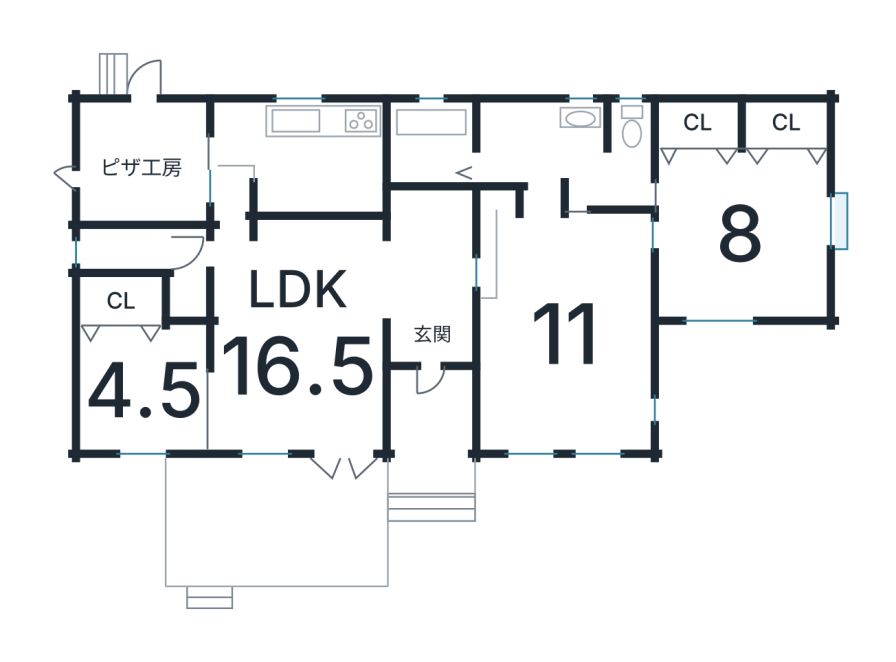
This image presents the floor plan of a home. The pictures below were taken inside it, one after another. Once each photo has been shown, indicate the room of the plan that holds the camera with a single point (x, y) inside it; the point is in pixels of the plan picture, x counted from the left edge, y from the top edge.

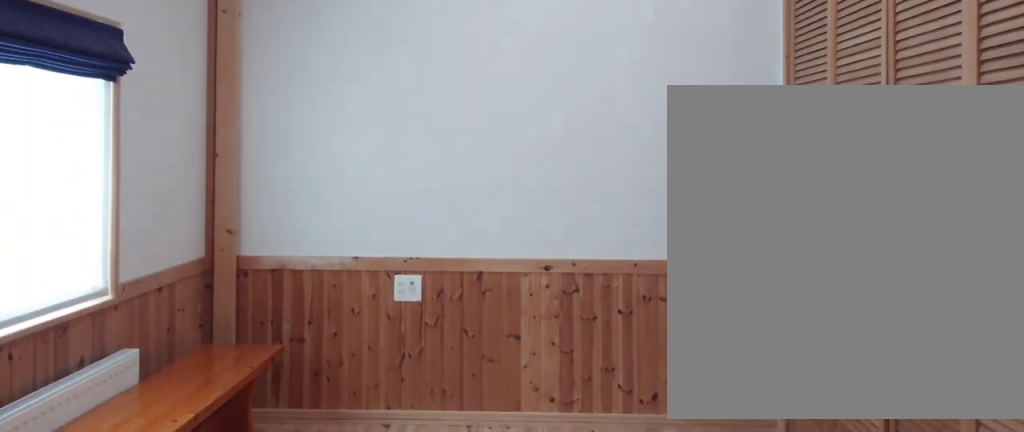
(134, 396)
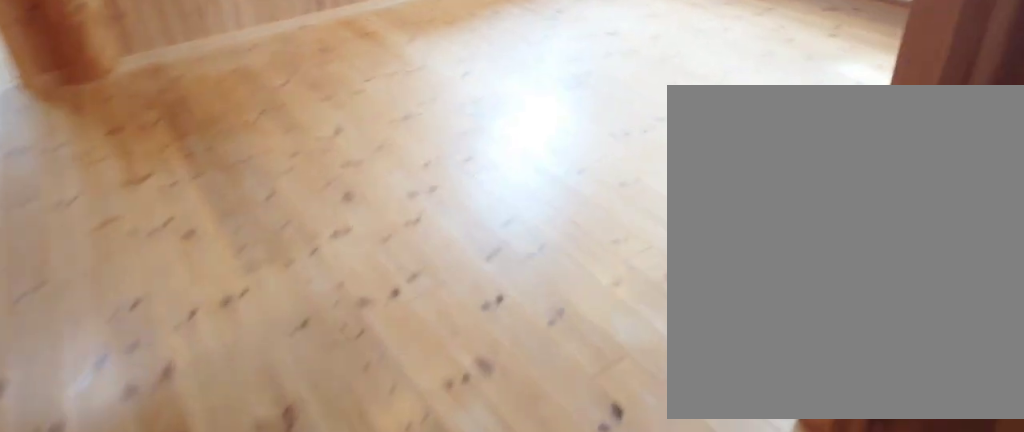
(561, 343)
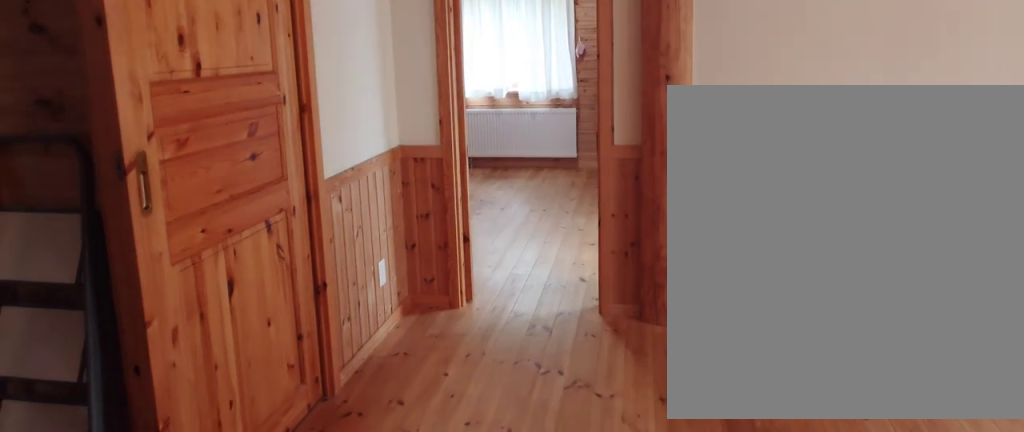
(561, 343)
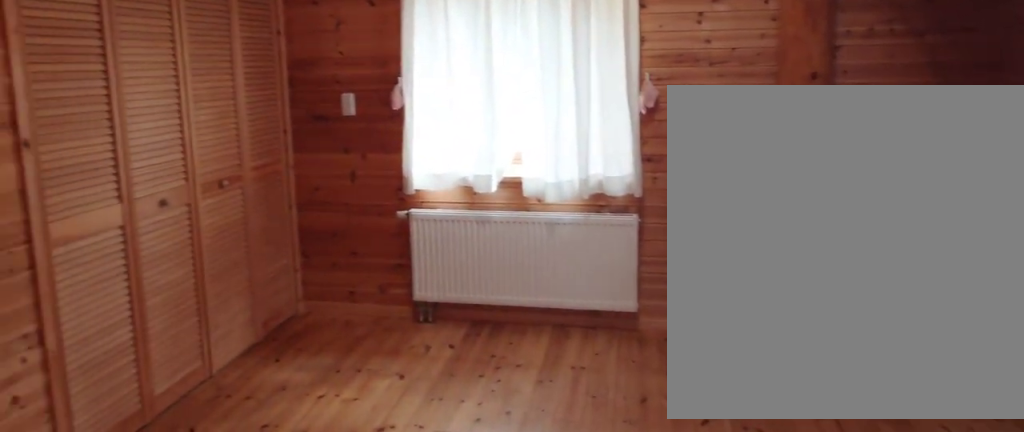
(738, 244)
